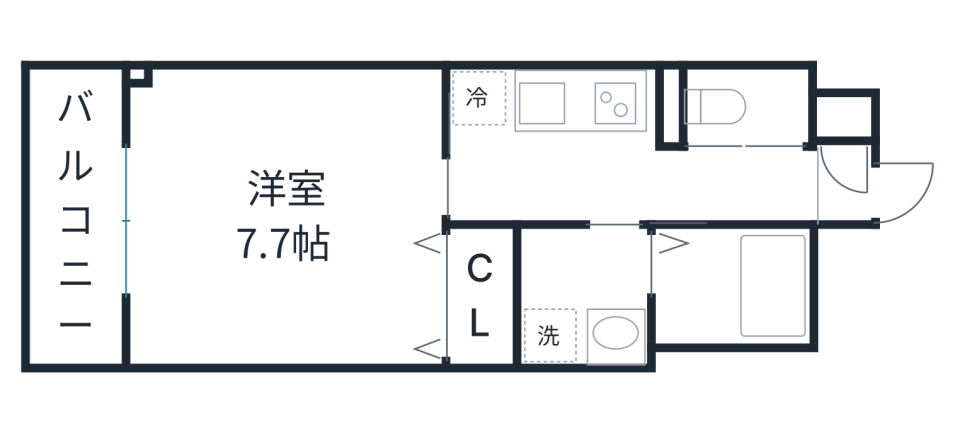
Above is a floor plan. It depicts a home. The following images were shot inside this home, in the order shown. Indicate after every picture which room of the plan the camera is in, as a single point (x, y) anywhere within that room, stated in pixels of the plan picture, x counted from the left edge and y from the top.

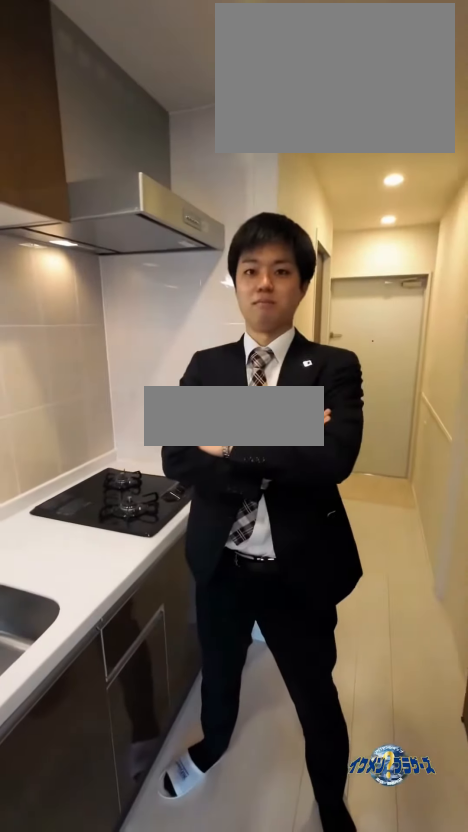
(544, 109)
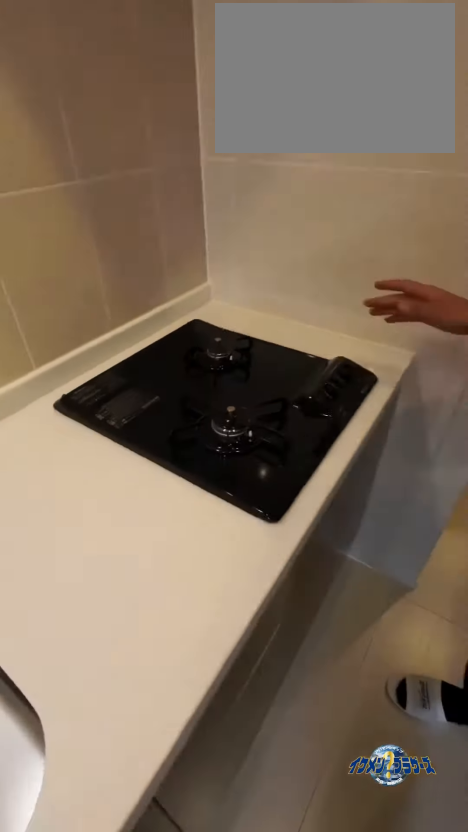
(544, 109)
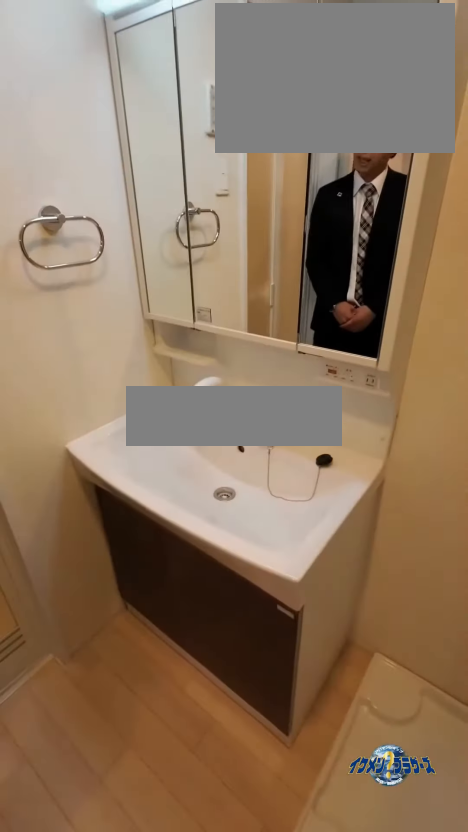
(591, 319)
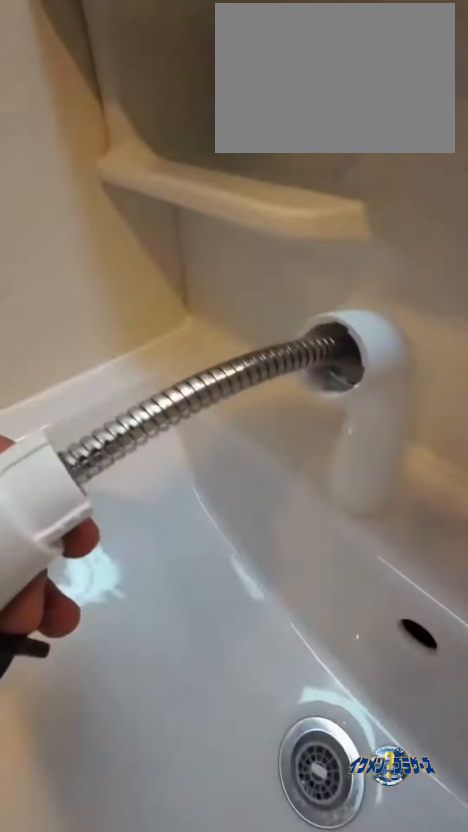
(591, 319)
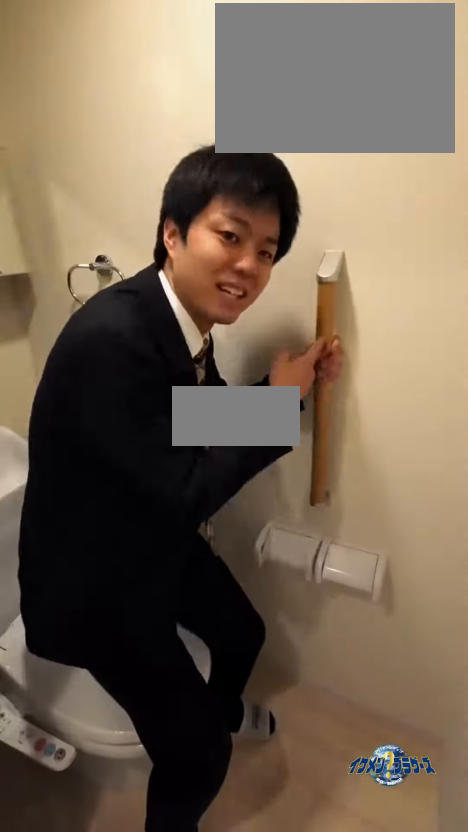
(750, 107)
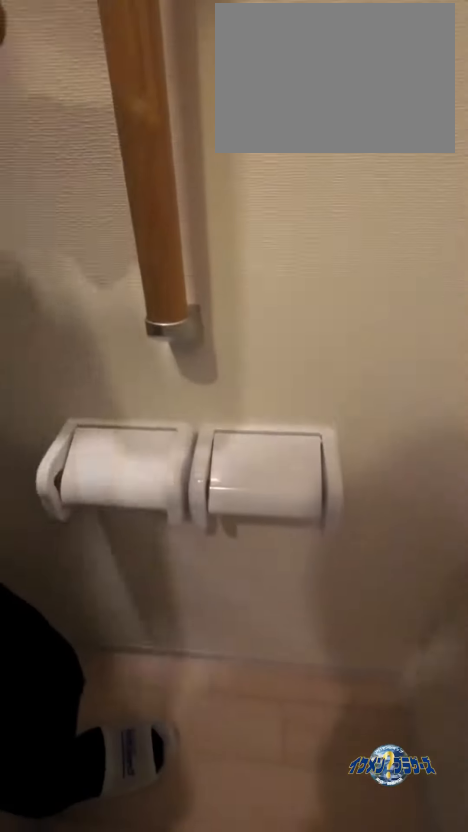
(750, 107)
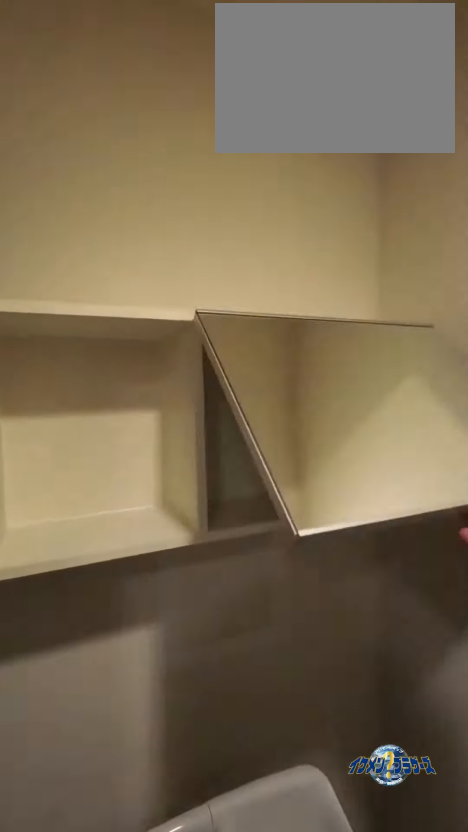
(750, 107)
